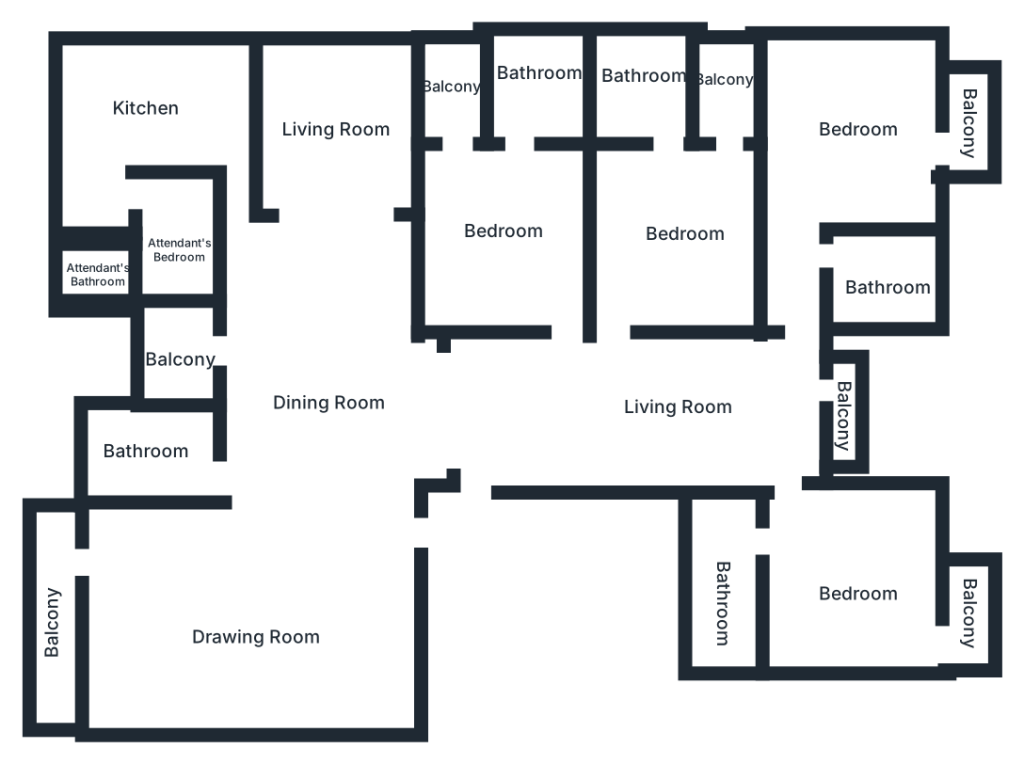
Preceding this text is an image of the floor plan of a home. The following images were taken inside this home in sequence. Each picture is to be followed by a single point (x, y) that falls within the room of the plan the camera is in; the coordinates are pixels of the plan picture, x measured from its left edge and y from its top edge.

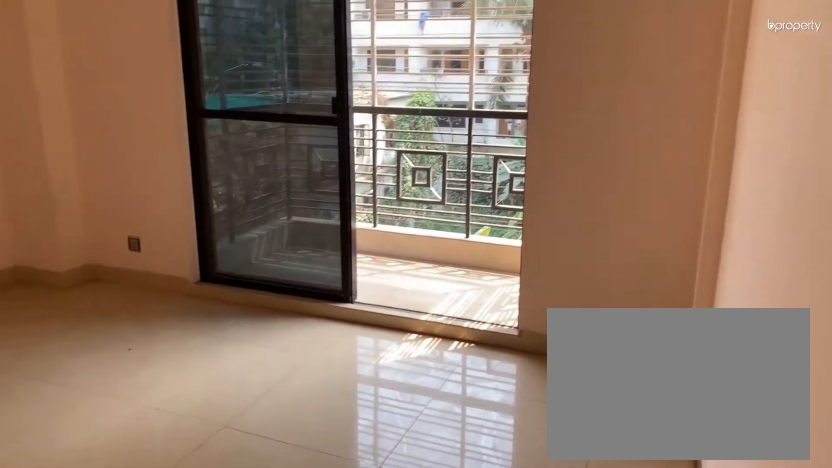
(845, 128)
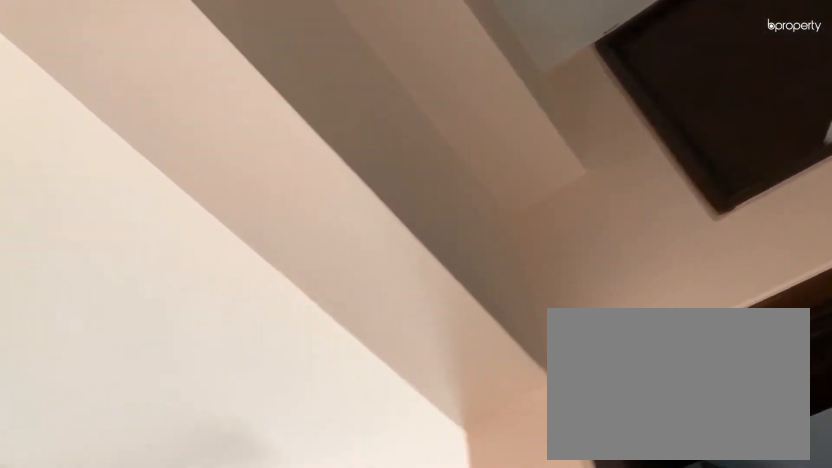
(845, 128)
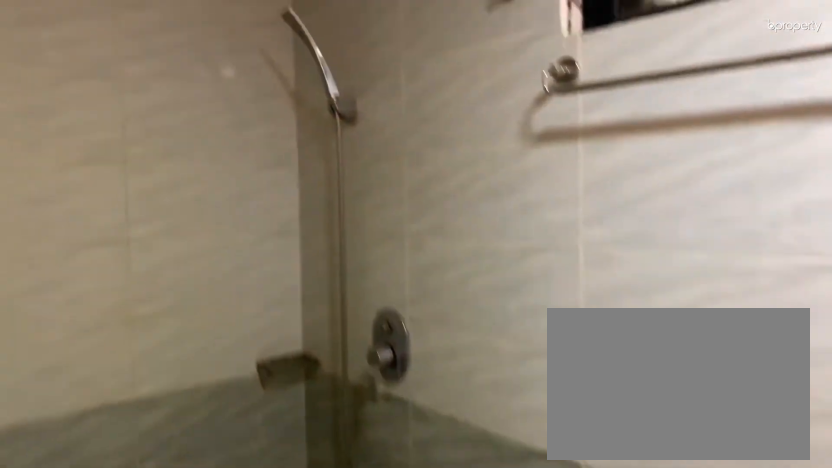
(885, 281)
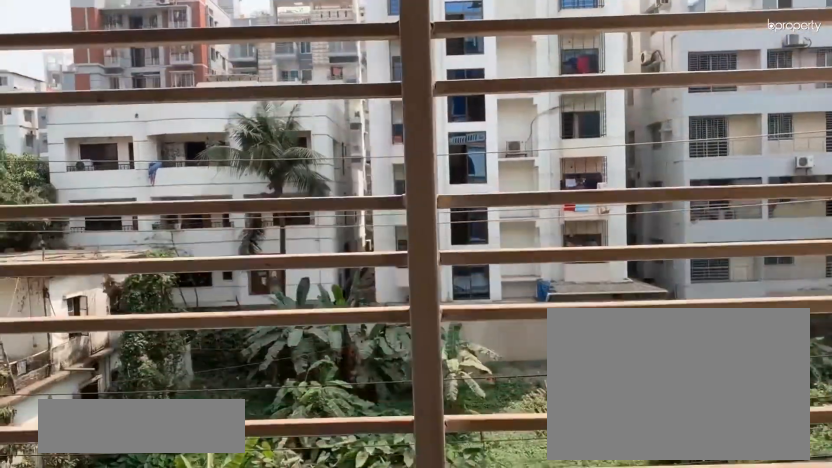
(968, 111)
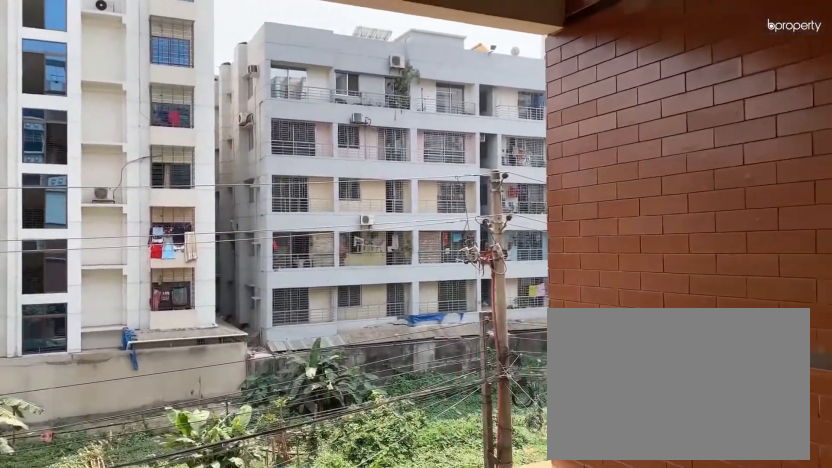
(845, 418)
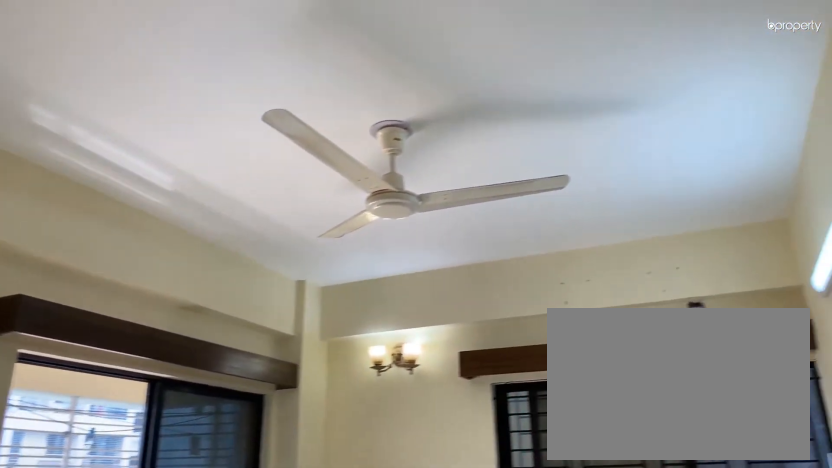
(844, 581)
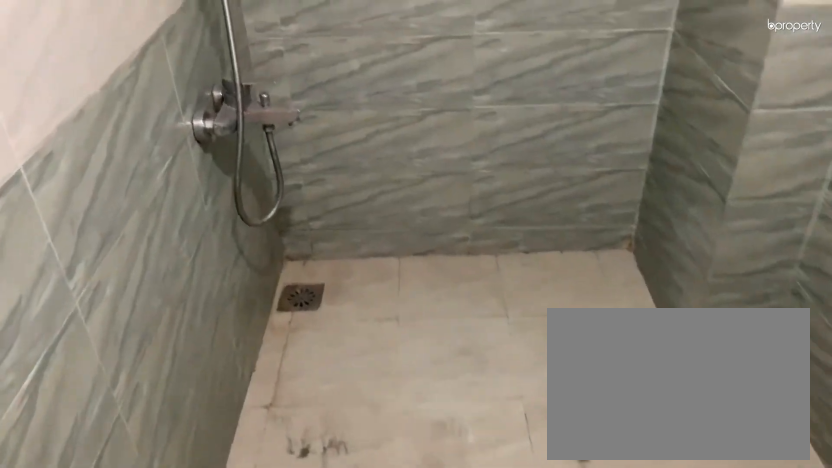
(723, 593)
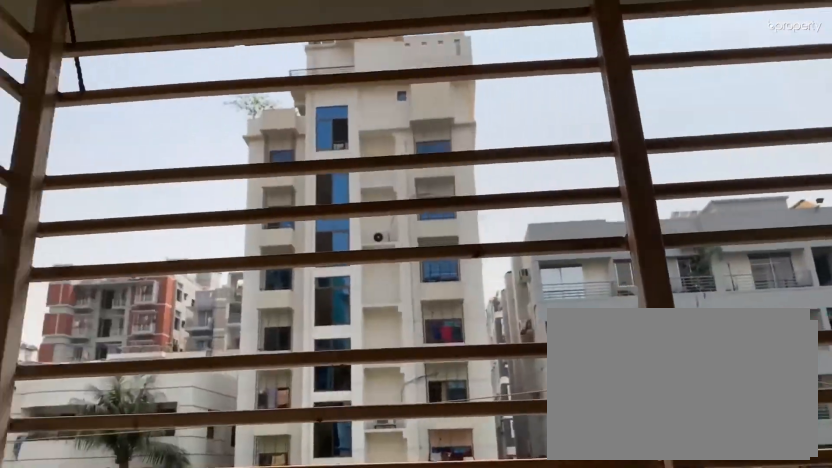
(974, 601)
